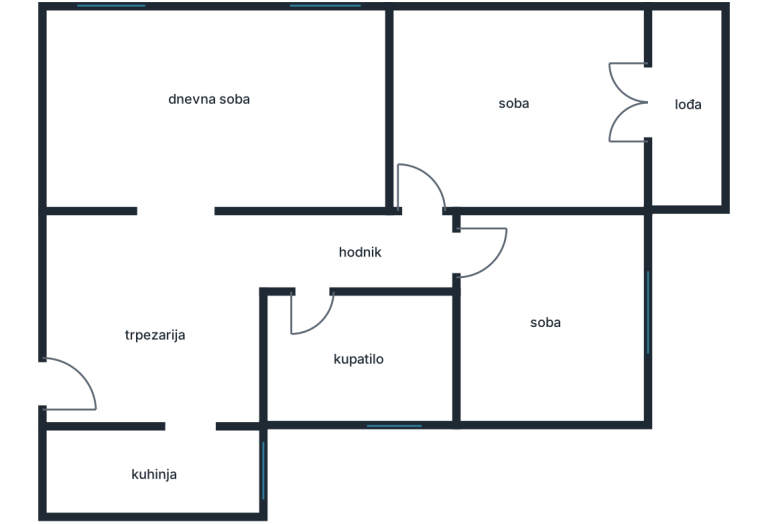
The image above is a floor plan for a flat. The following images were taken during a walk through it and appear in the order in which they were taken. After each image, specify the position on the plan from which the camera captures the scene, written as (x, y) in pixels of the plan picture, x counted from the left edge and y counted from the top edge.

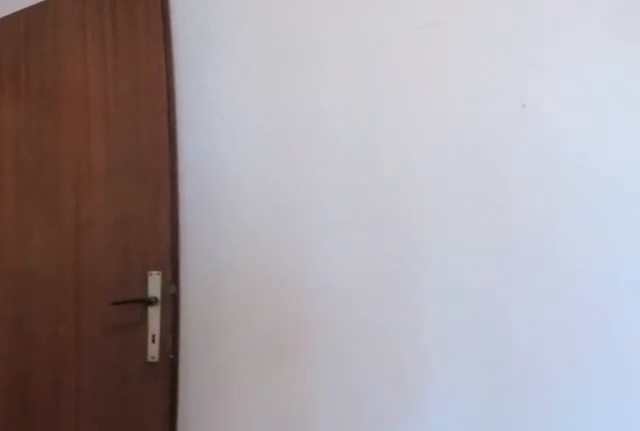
(507, 132)
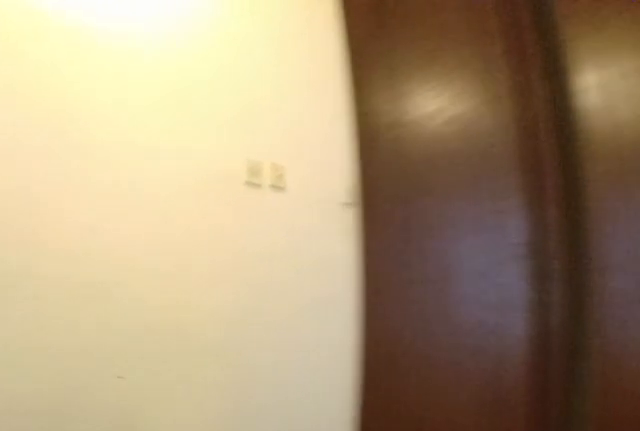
(435, 162)
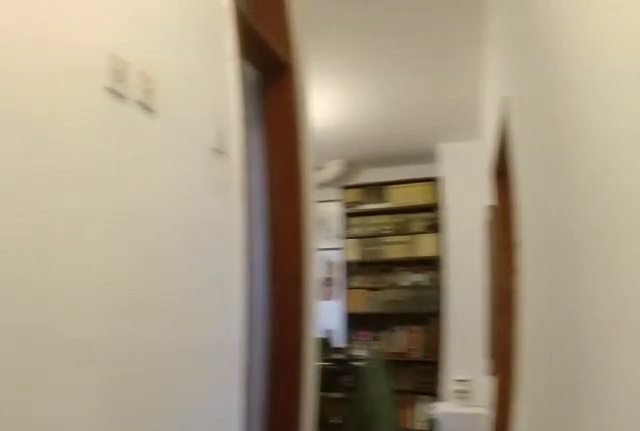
(441, 236)
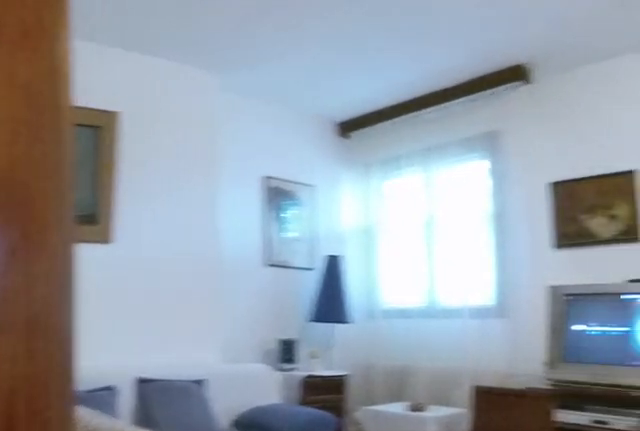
(215, 237)
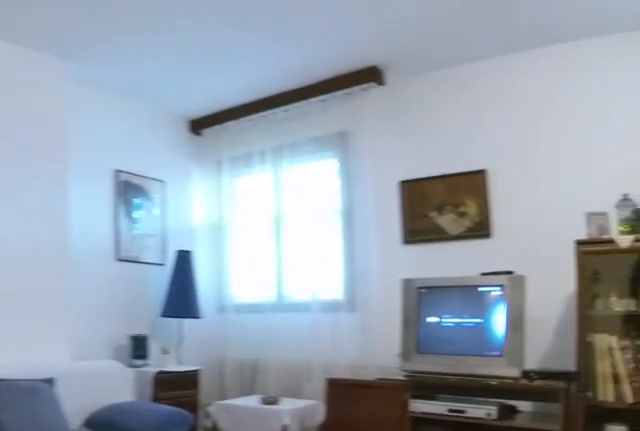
(211, 237)
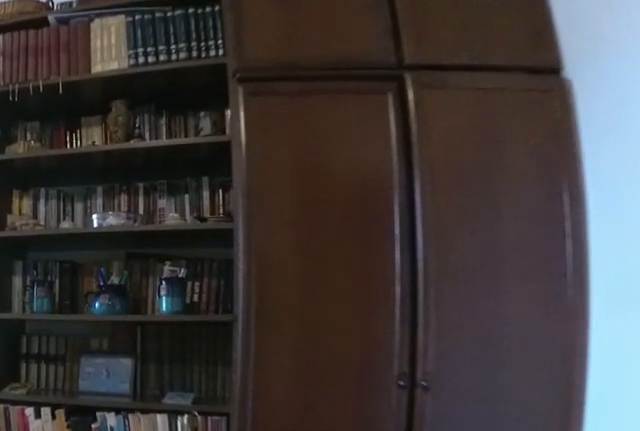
(264, 188)
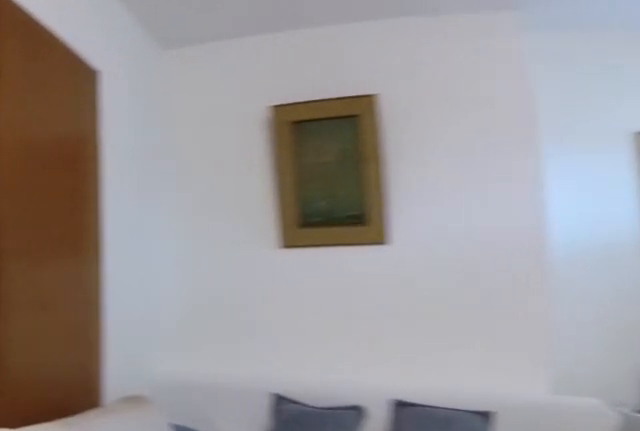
(243, 153)
